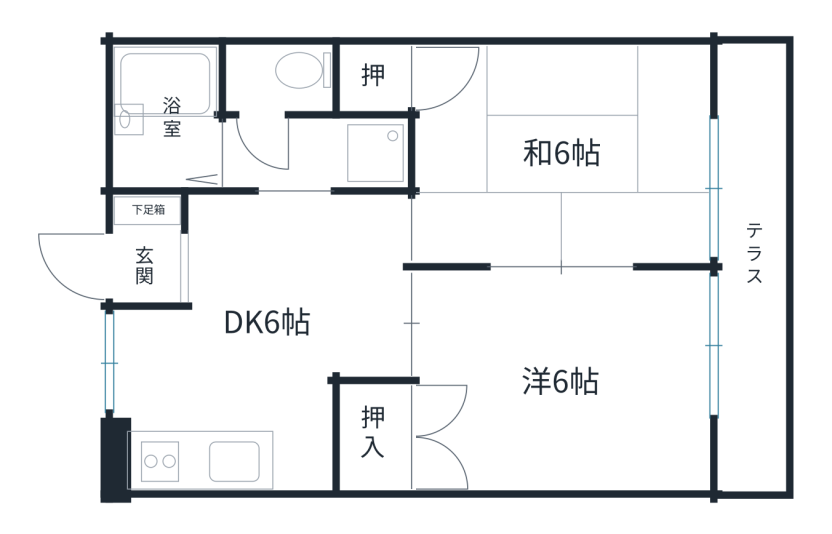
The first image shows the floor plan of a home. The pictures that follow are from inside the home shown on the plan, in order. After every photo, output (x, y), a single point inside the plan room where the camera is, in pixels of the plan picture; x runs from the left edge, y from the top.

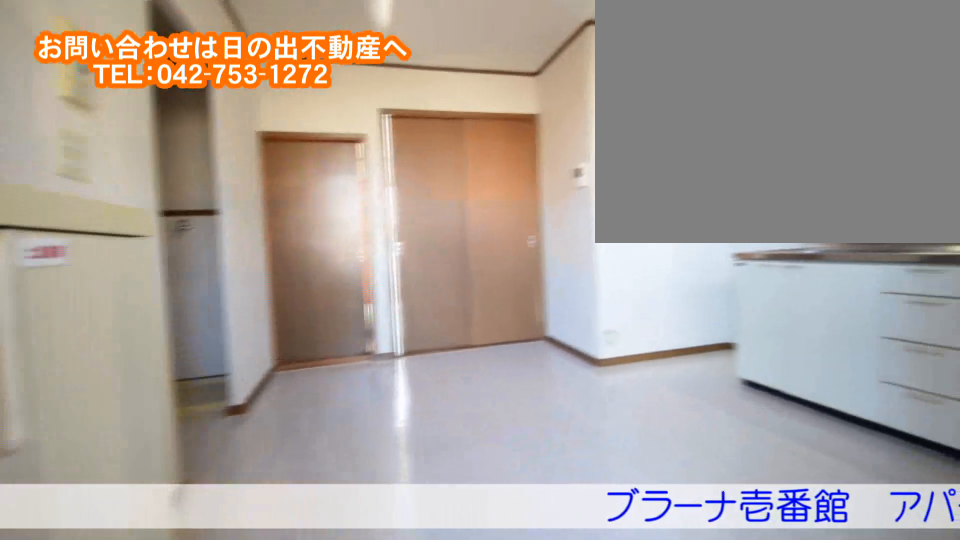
(180, 264)
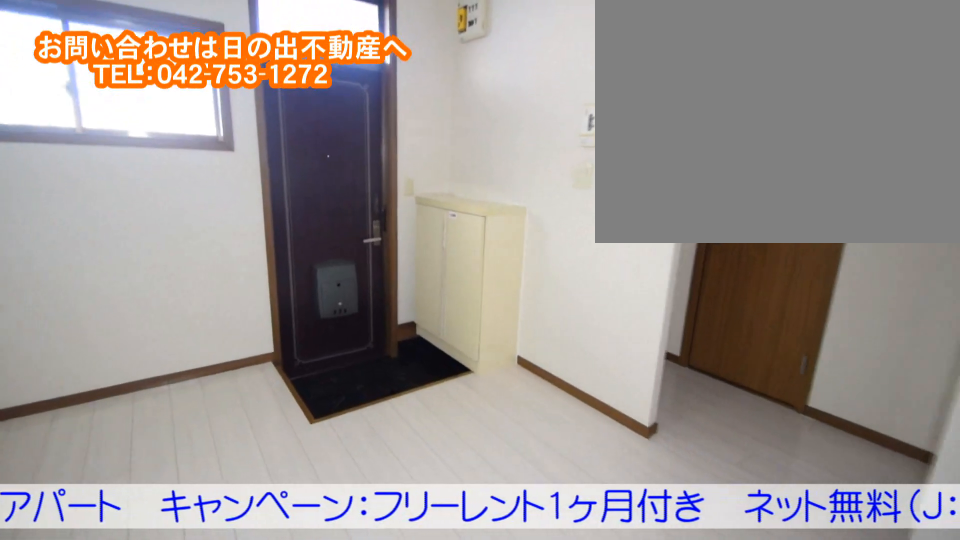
(273, 357)
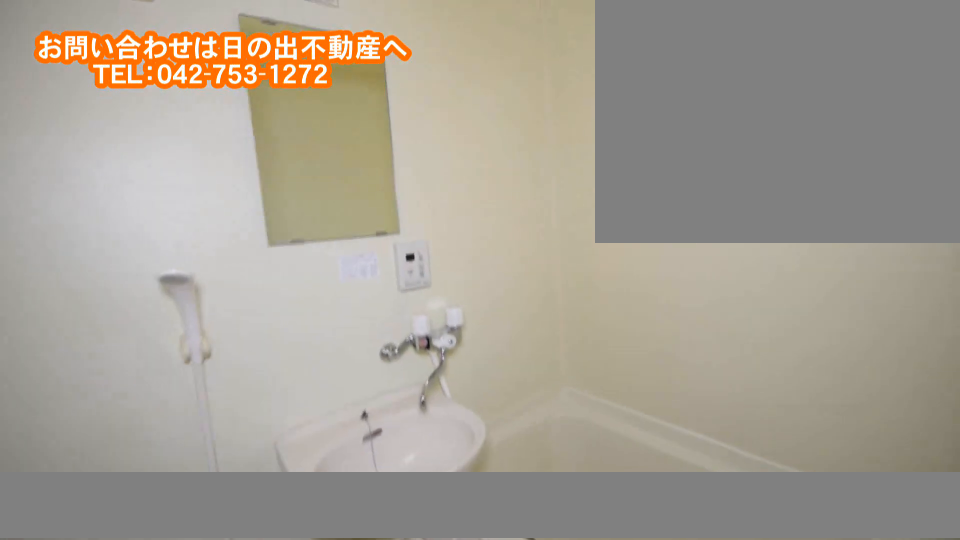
(169, 136)
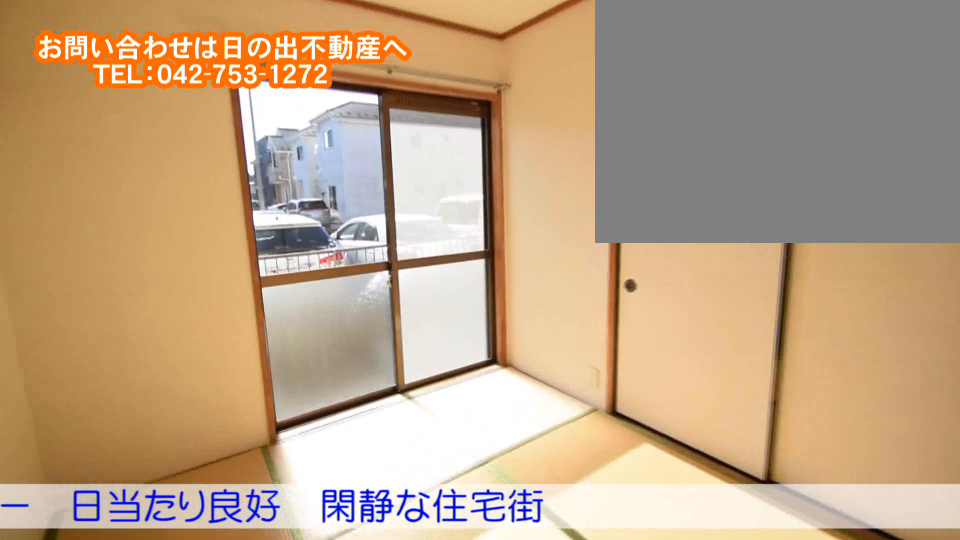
(634, 152)
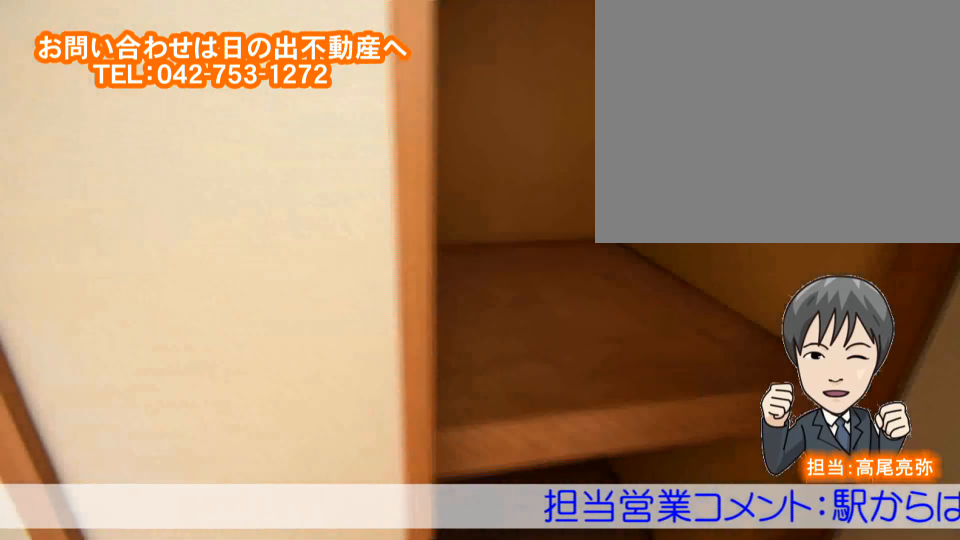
(633, 152)
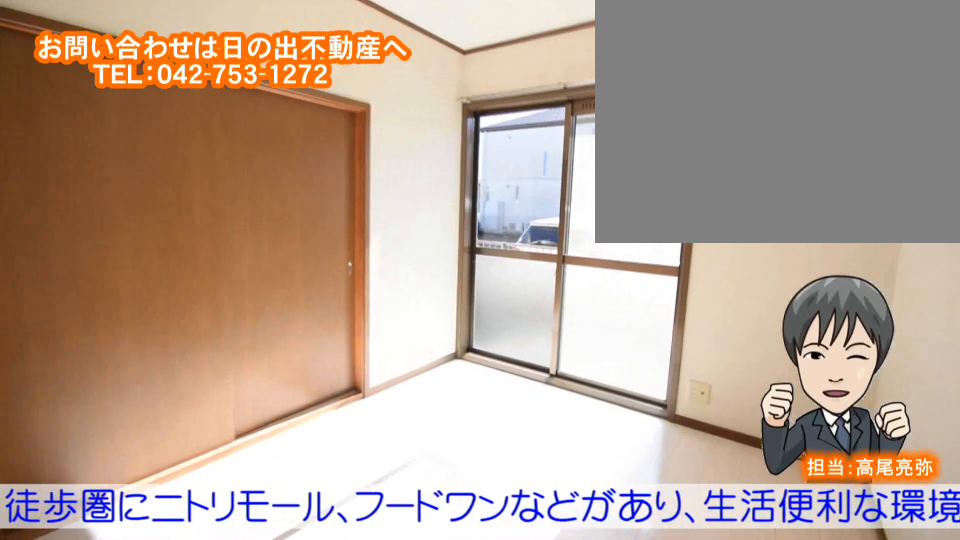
(640, 371)
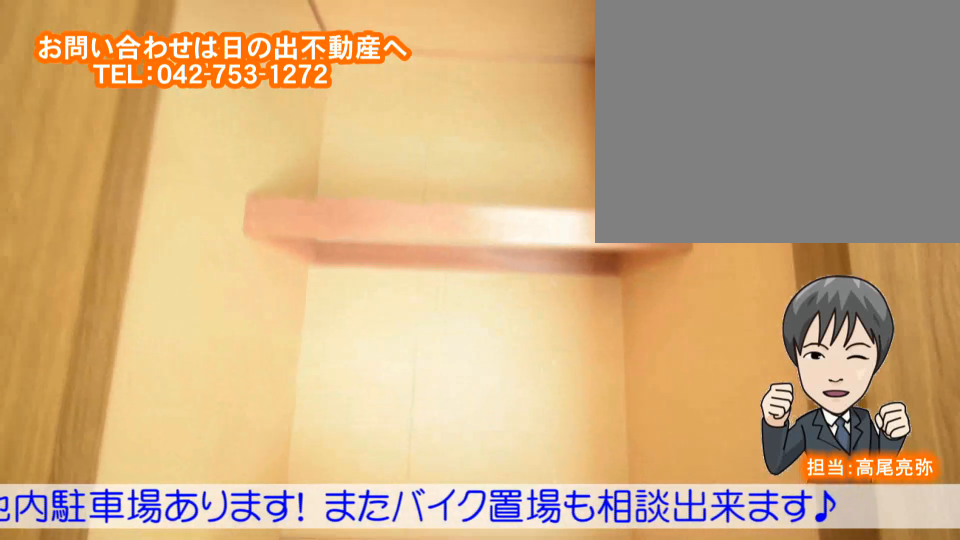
(640, 372)
